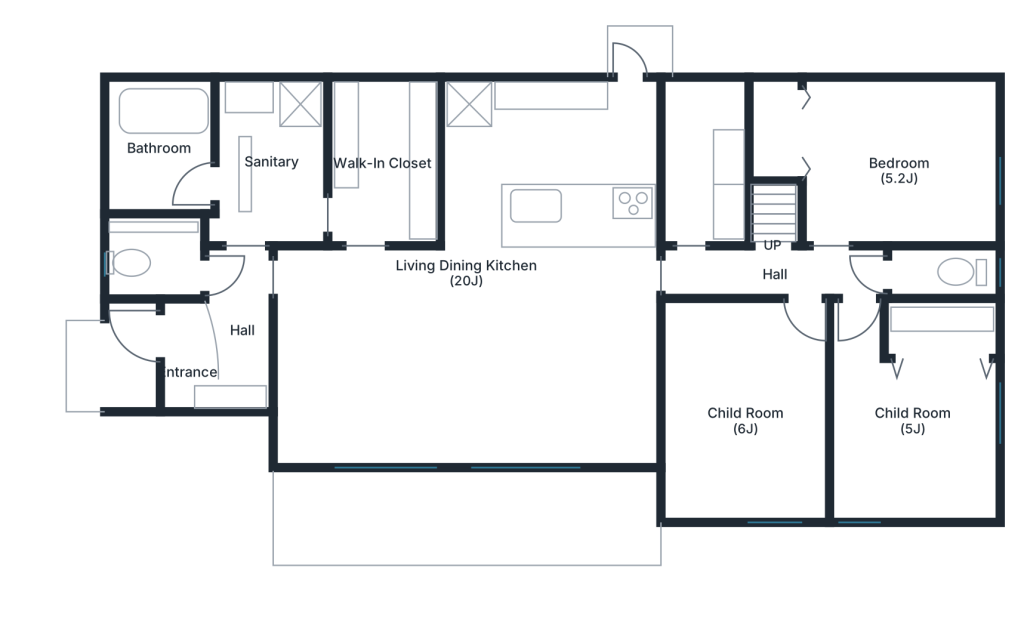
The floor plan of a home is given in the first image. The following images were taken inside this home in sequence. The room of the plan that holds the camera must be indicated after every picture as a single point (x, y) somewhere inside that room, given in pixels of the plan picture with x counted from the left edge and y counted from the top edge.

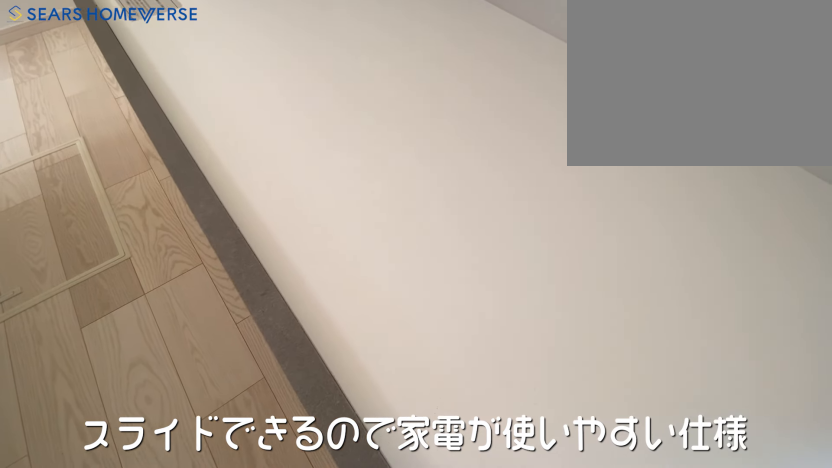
(563, 151)
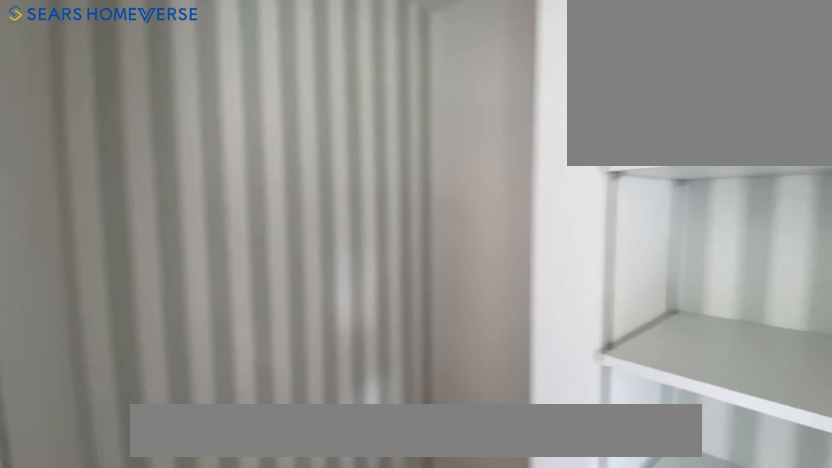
(702, 160)
